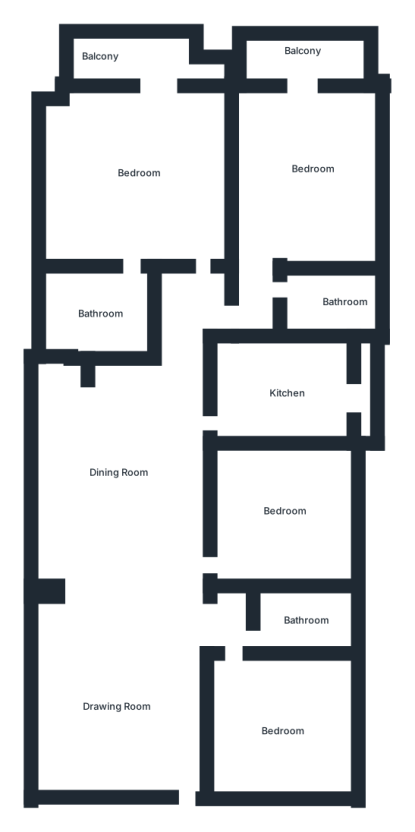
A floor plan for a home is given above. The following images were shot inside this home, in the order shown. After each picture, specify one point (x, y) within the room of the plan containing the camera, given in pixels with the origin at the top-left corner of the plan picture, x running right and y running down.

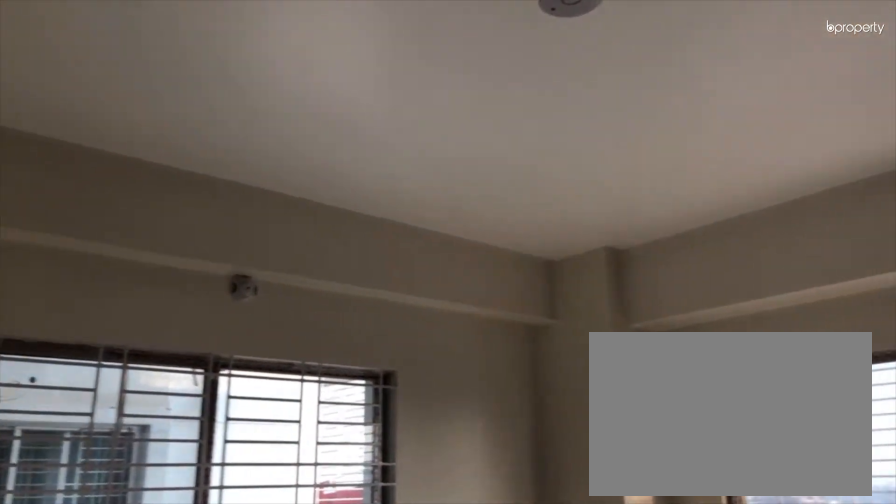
(139, 170)
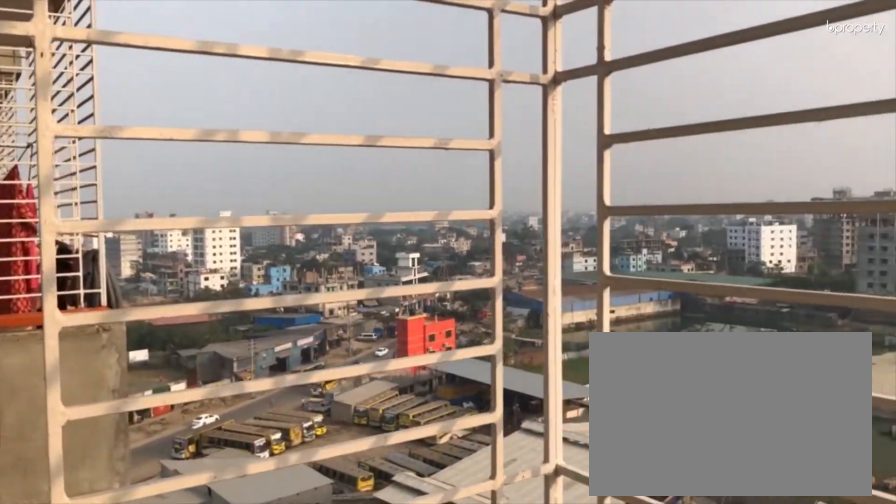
(129, 55)
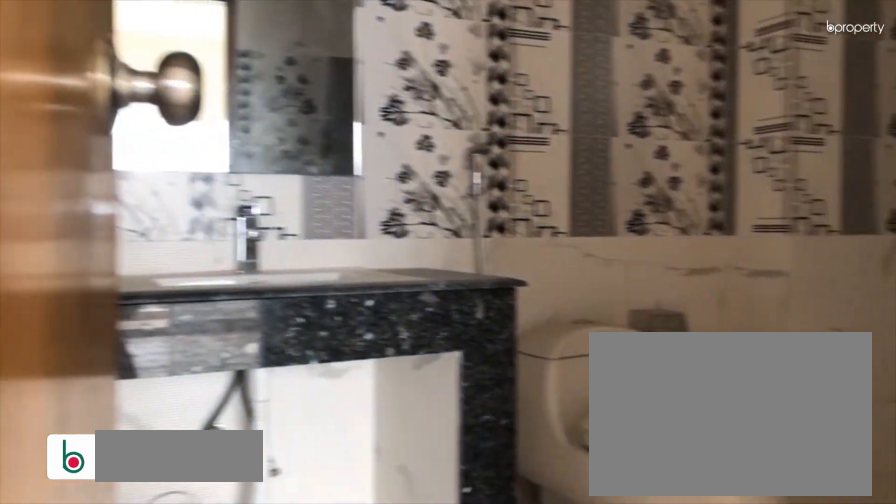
(97, 313)
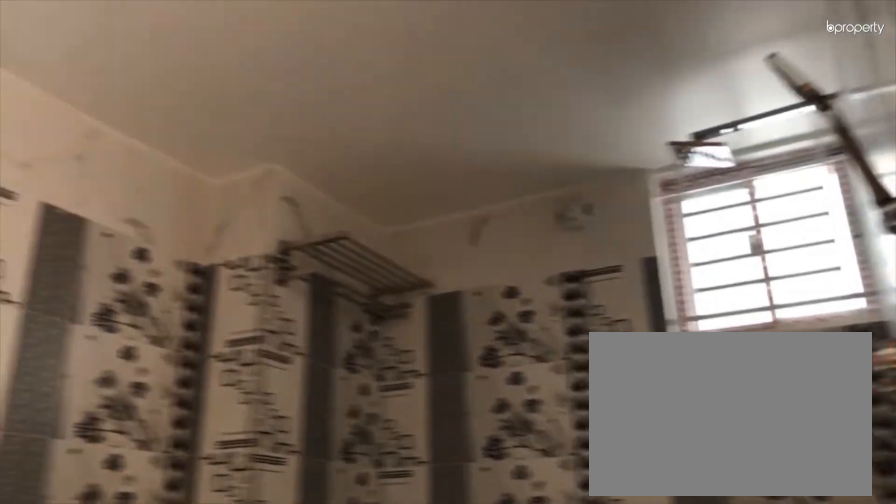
(97, 313)
